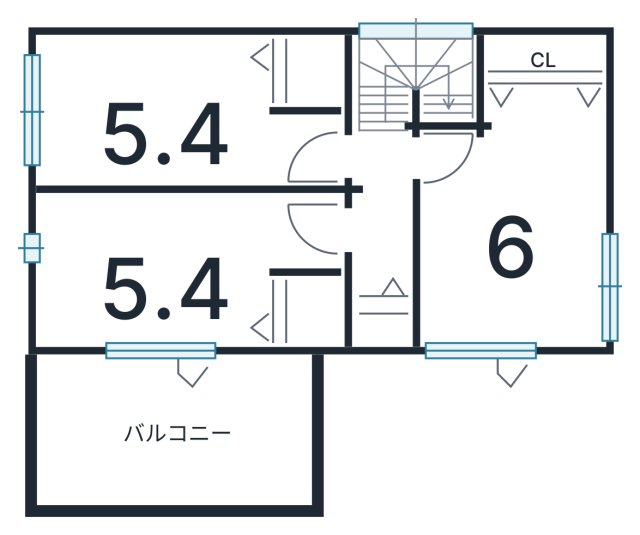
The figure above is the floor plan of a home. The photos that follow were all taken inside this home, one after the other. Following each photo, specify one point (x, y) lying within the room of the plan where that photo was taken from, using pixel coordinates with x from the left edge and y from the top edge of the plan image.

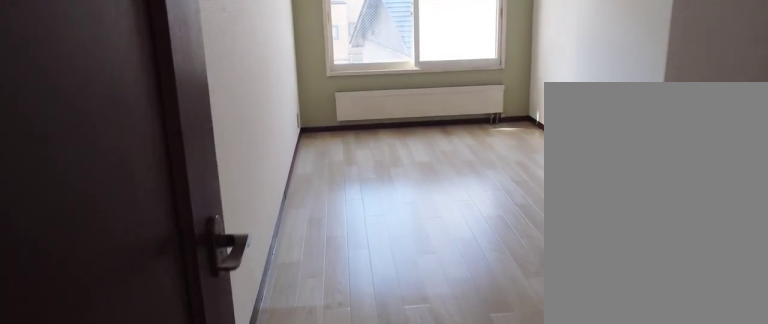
(154, 116)
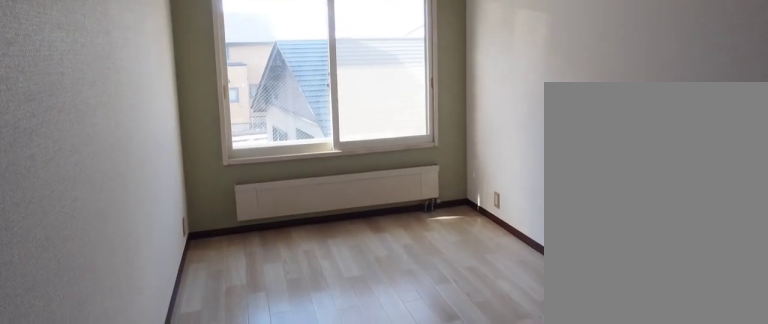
(154, 116)
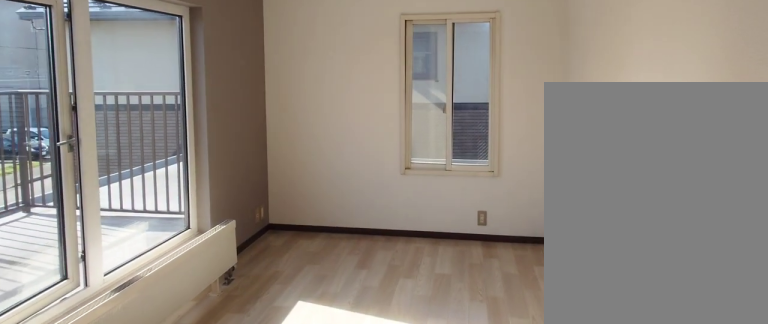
(151, 281)
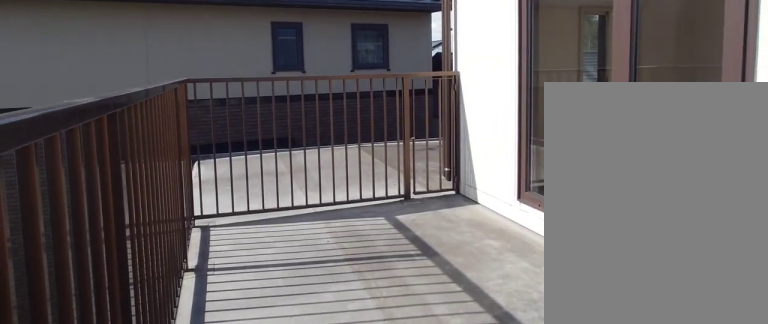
(166, 448)
